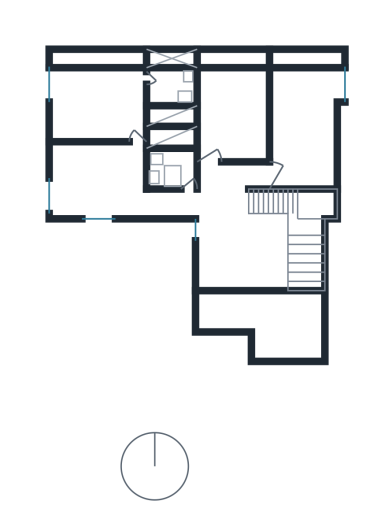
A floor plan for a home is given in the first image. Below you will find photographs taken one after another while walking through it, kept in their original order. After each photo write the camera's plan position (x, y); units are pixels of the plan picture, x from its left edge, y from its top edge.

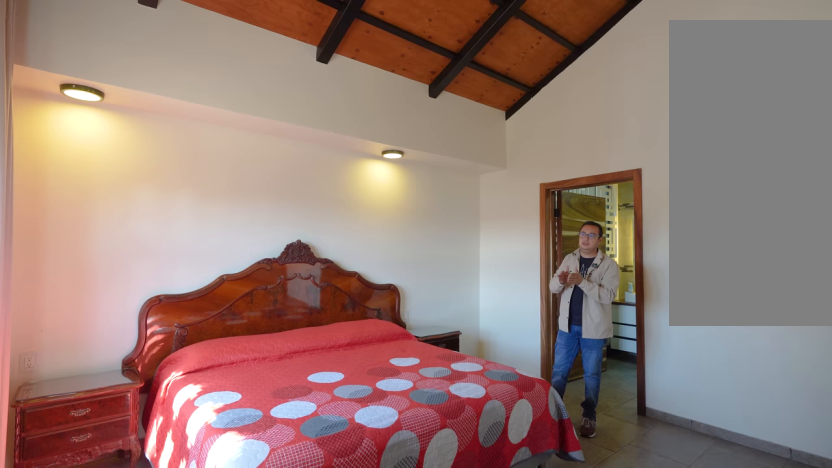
(100, 126)
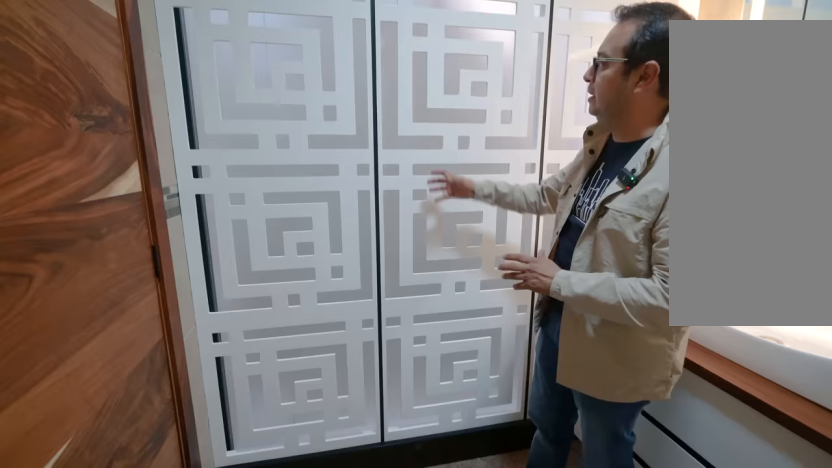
(172, 83)
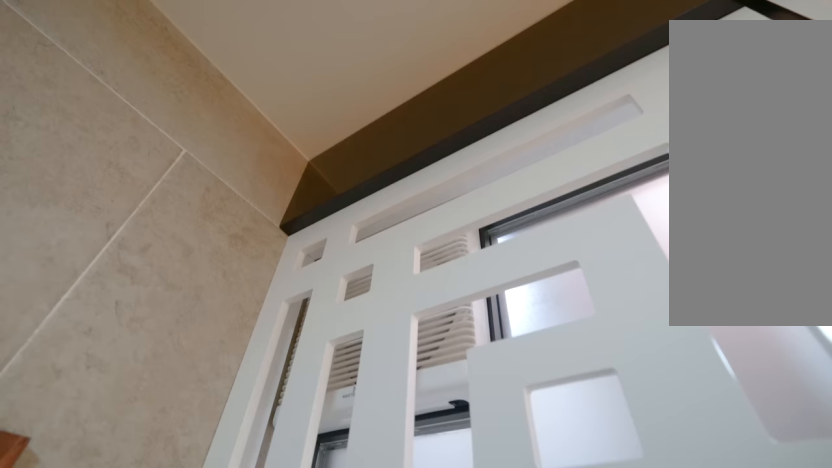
(172, 83)
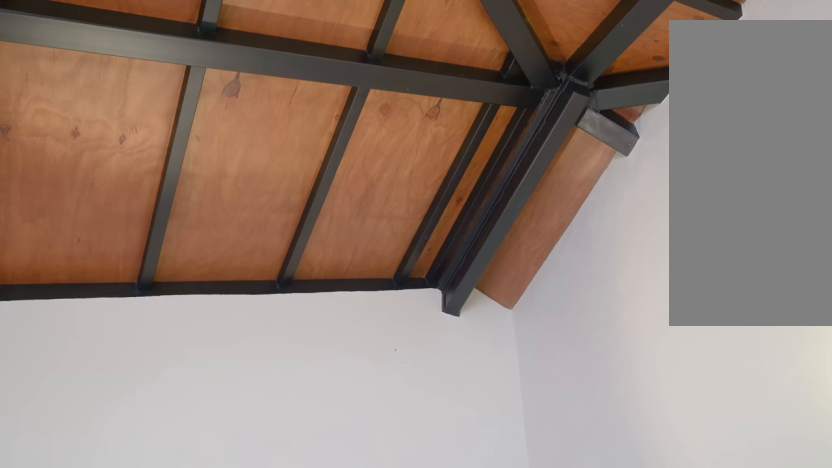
(128, 94)
